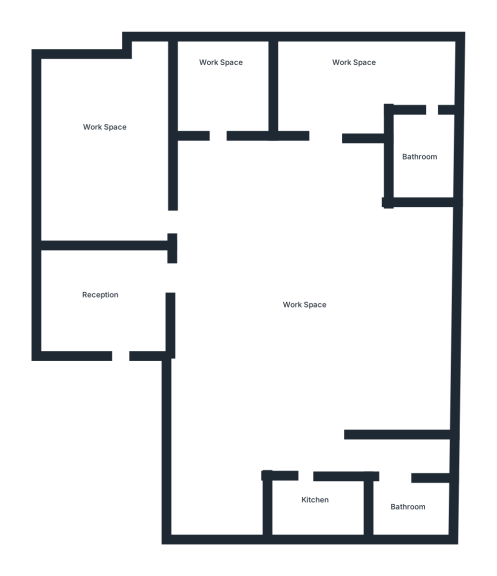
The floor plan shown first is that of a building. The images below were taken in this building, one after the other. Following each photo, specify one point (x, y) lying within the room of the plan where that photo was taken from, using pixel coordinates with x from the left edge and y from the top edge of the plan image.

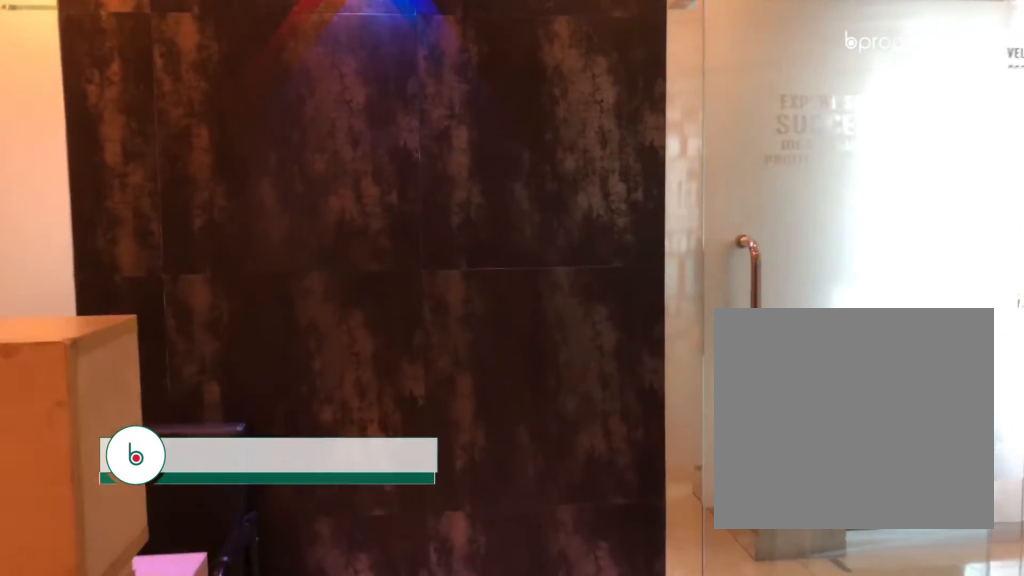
(112, 313)
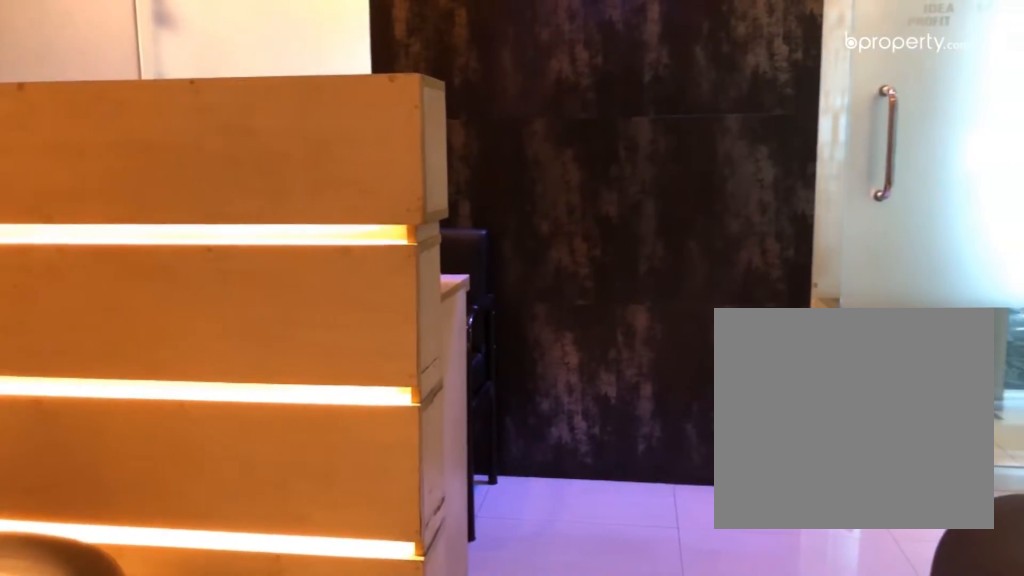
(111, 312)
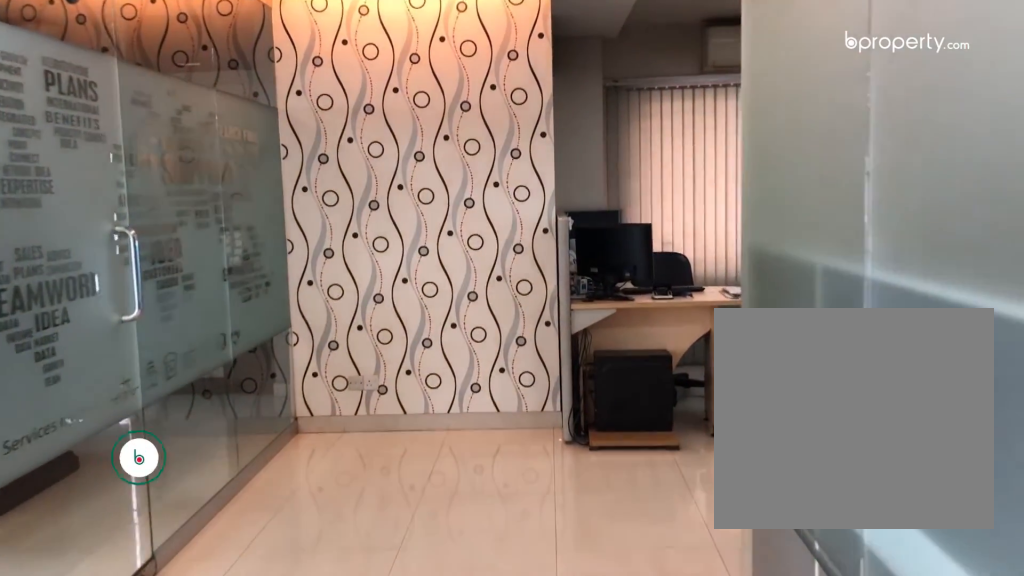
(308, 319)
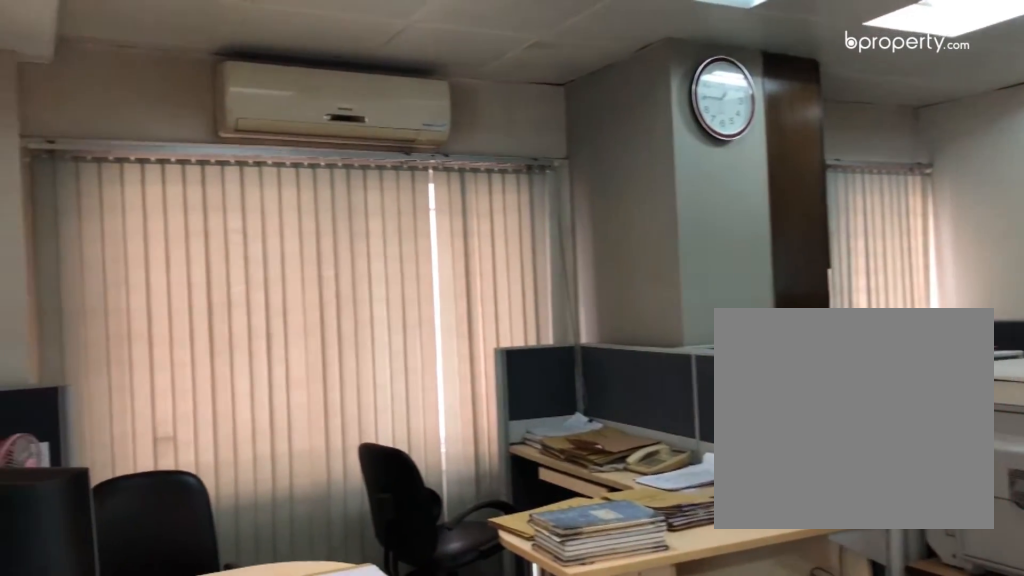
(308, 318)
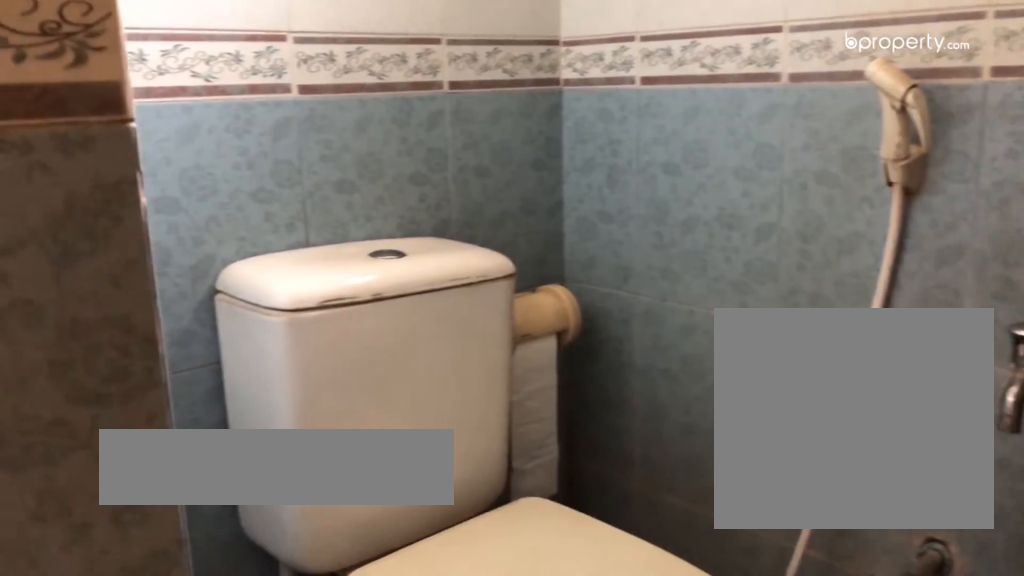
(409, 513)
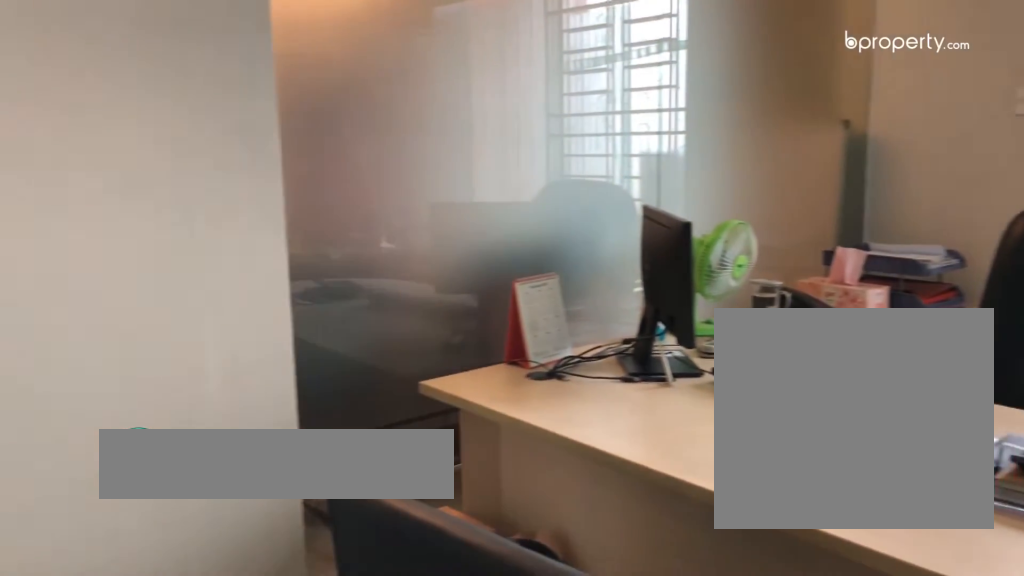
(226, 71)
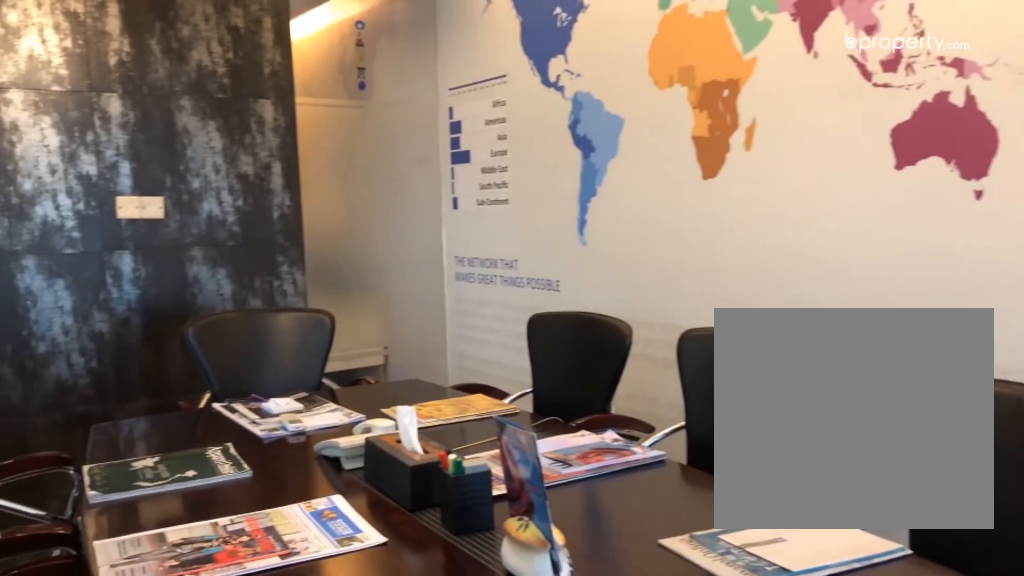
(112, 137)
